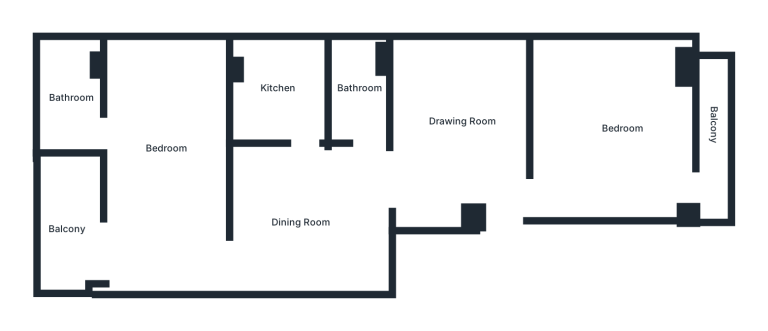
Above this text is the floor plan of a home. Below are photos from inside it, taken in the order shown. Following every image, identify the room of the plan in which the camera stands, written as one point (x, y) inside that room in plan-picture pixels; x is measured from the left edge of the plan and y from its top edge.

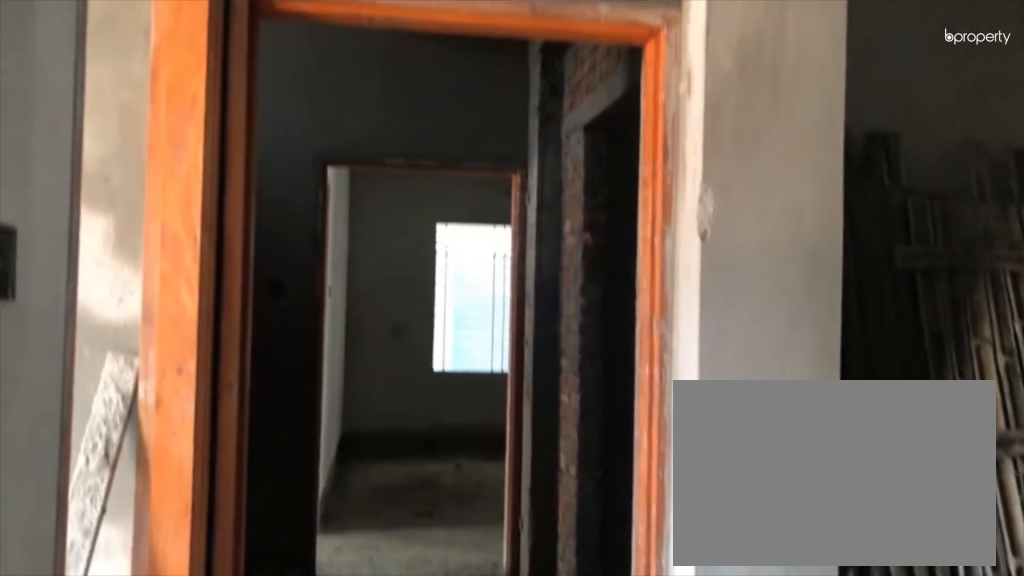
(453, 133)
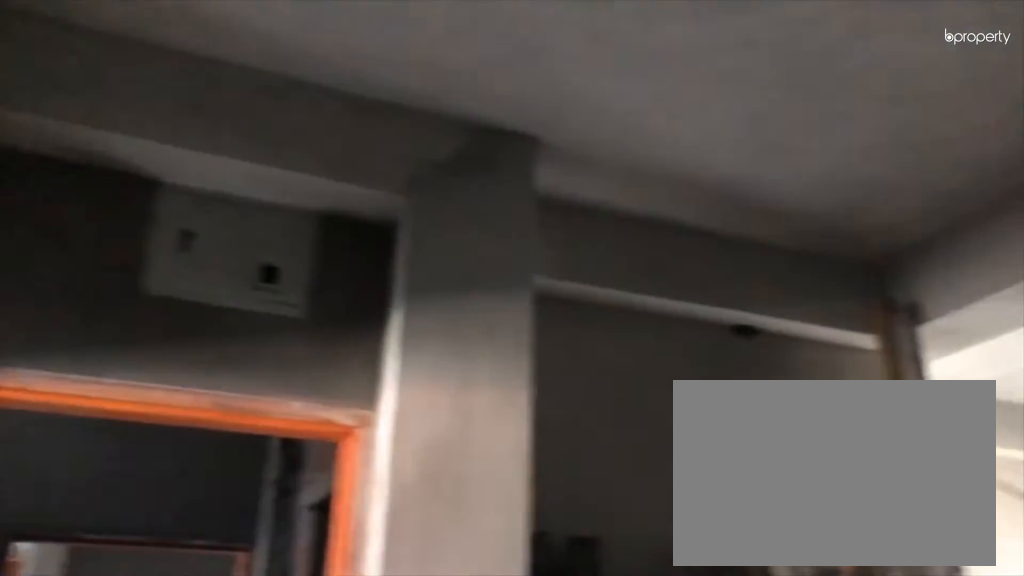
(453, 133)
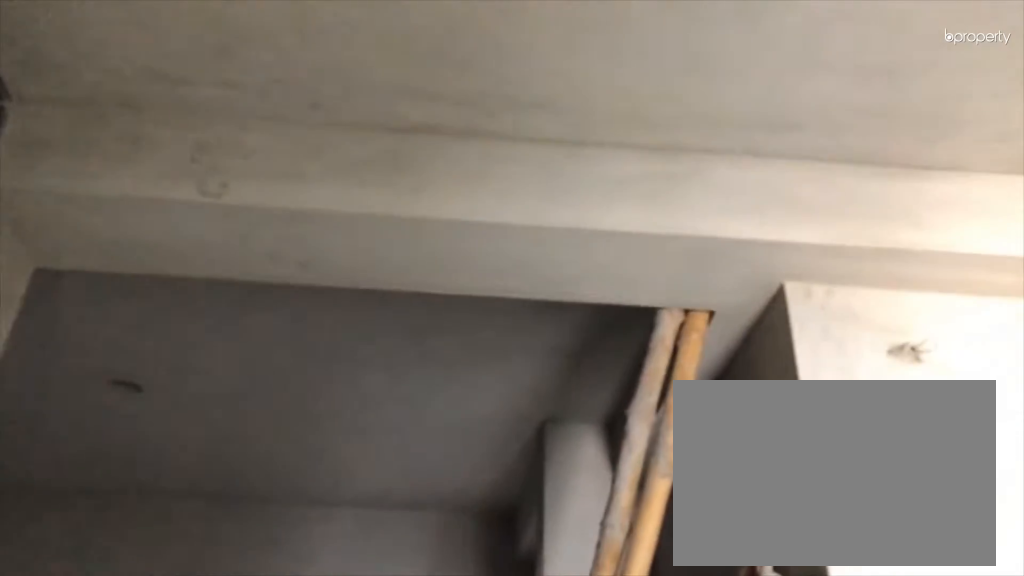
(305, 223)
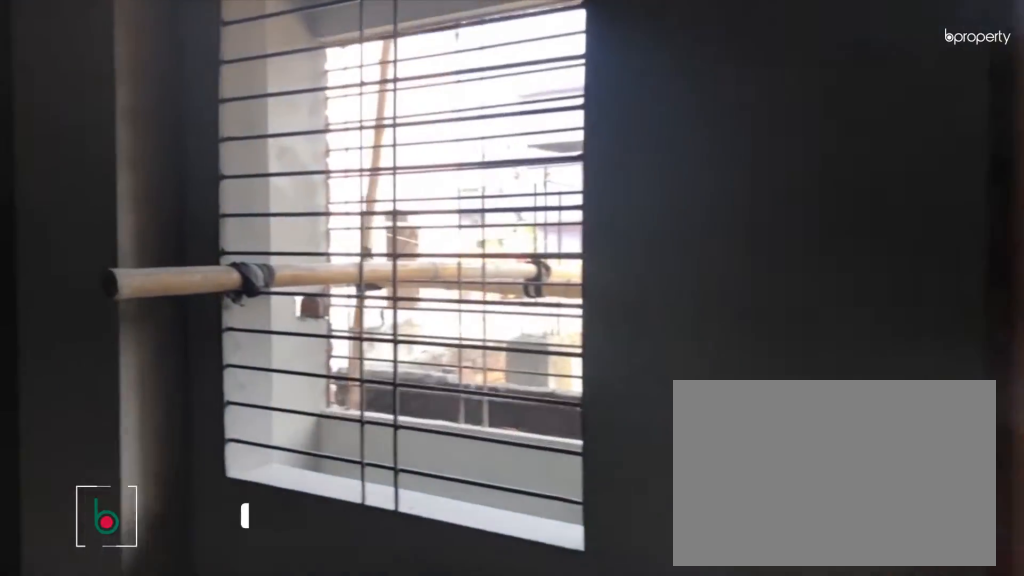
(609, 131)
